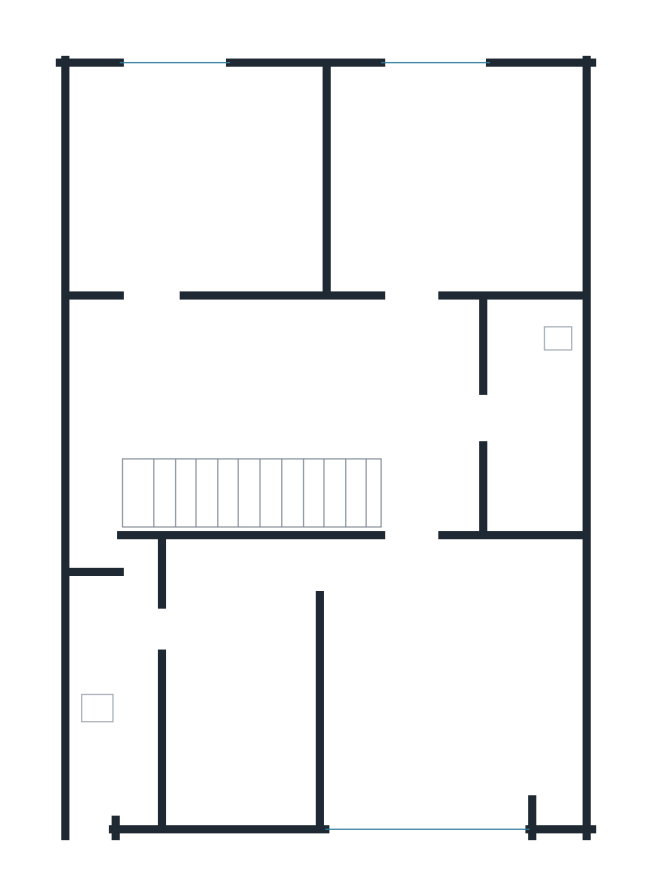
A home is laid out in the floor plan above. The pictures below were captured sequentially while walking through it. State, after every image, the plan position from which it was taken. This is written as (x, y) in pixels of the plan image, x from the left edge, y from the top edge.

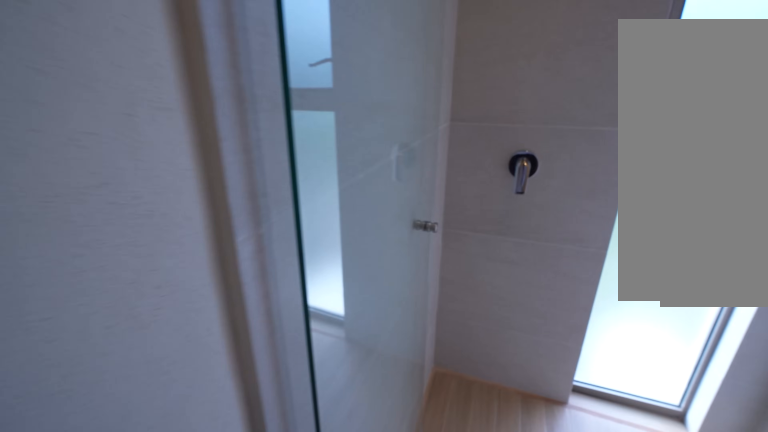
(127, 717)
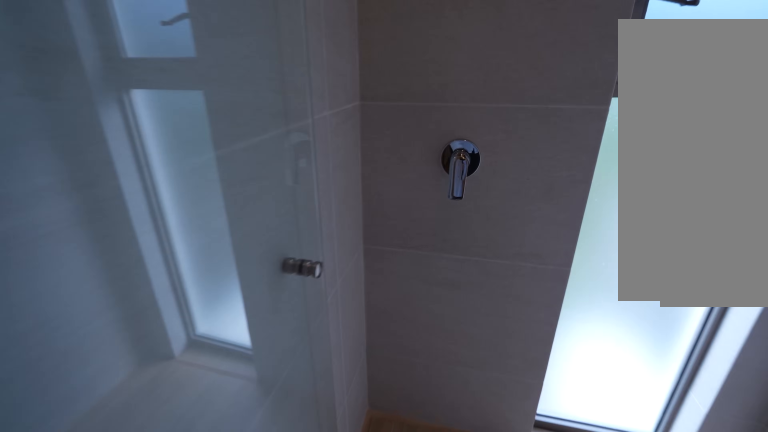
(134, 734)
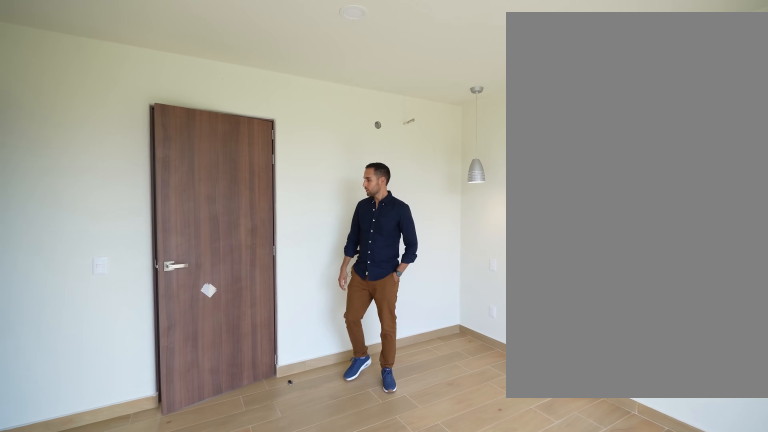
(352, 795)
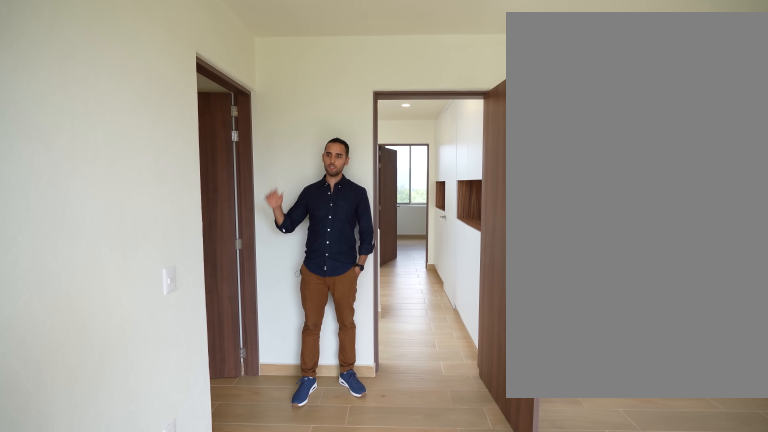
(398, 803)
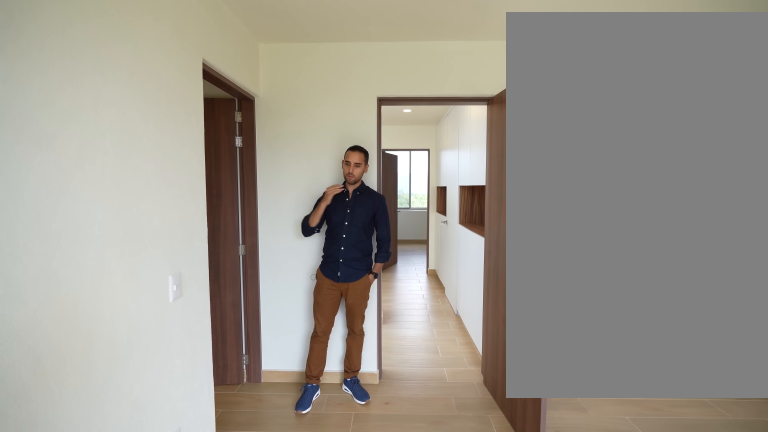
(398, 803)
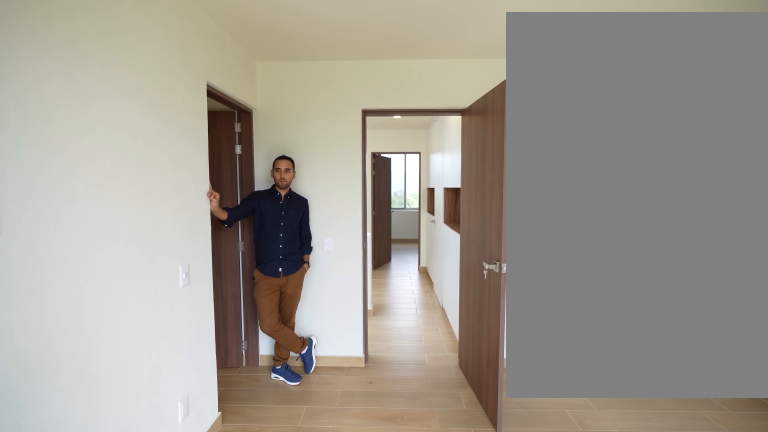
(402, 803)
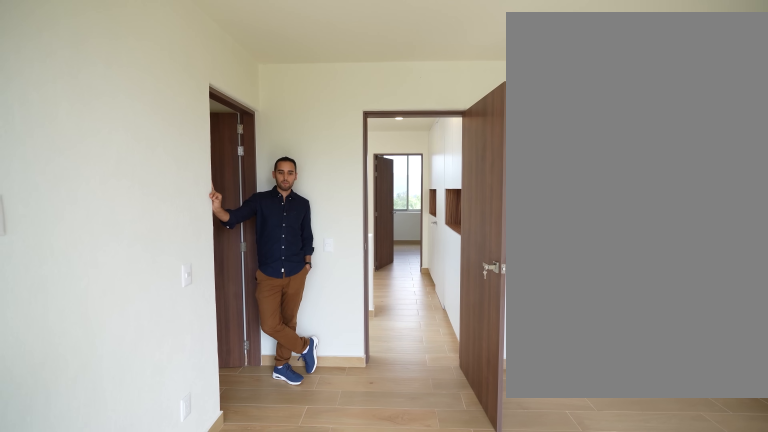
(402, 803)
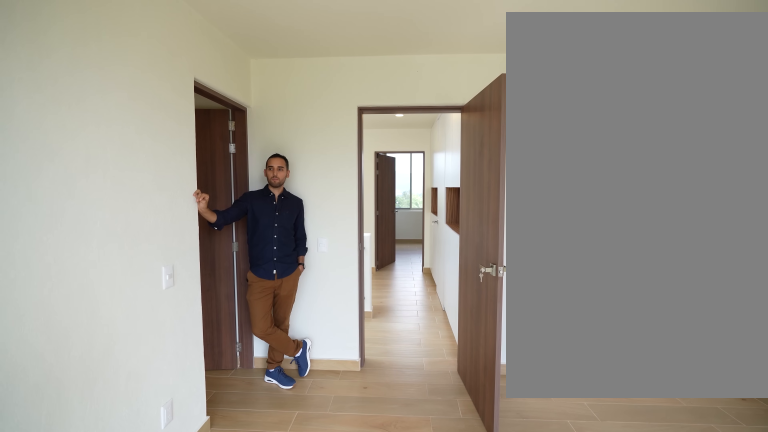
(403, 803)
